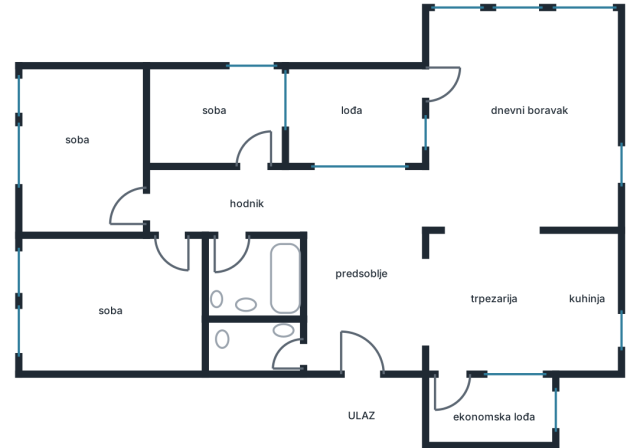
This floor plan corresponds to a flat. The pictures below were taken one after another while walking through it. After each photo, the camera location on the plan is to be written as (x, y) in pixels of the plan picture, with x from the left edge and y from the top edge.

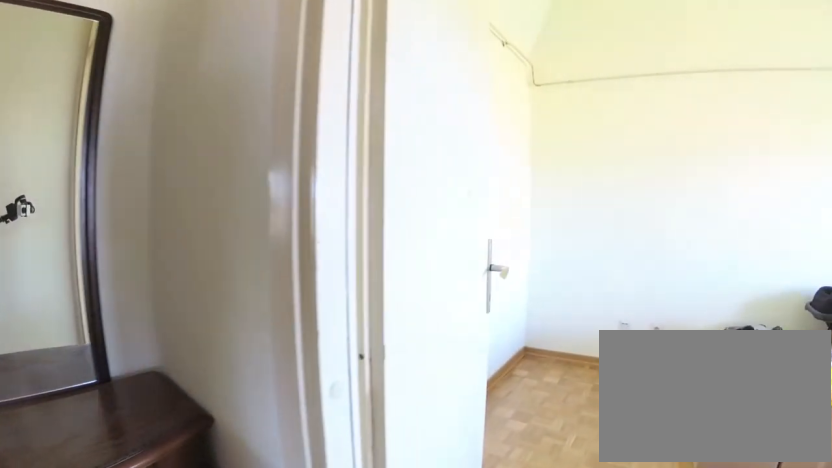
(162, 196)
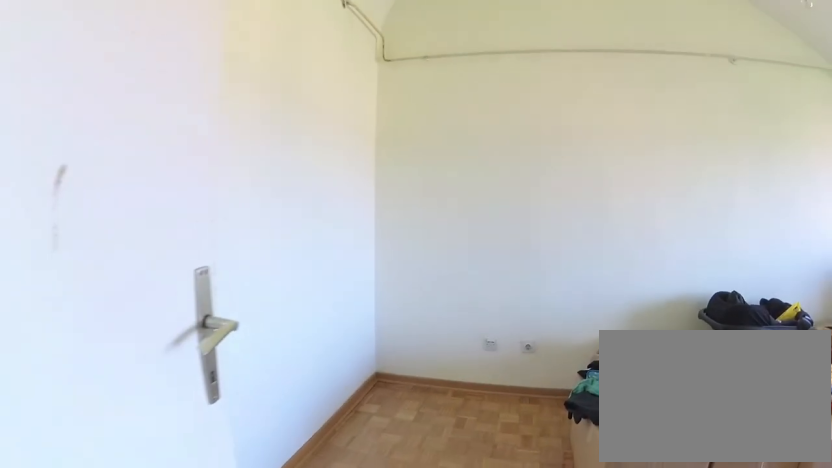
(171, 227)
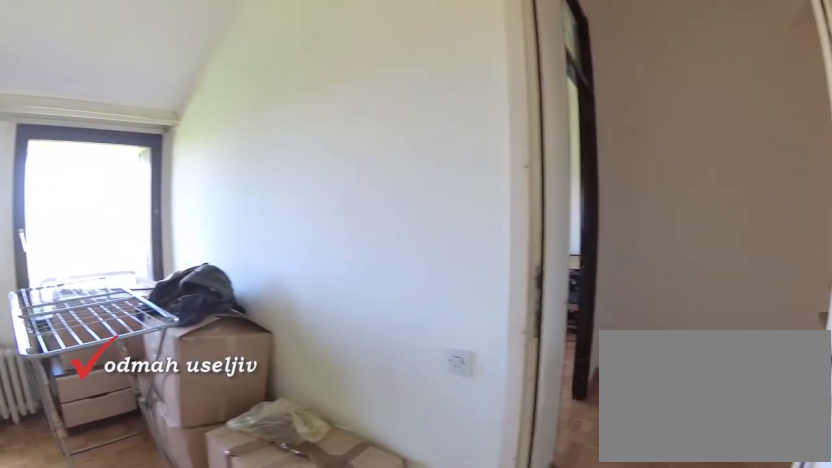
(173, 317)
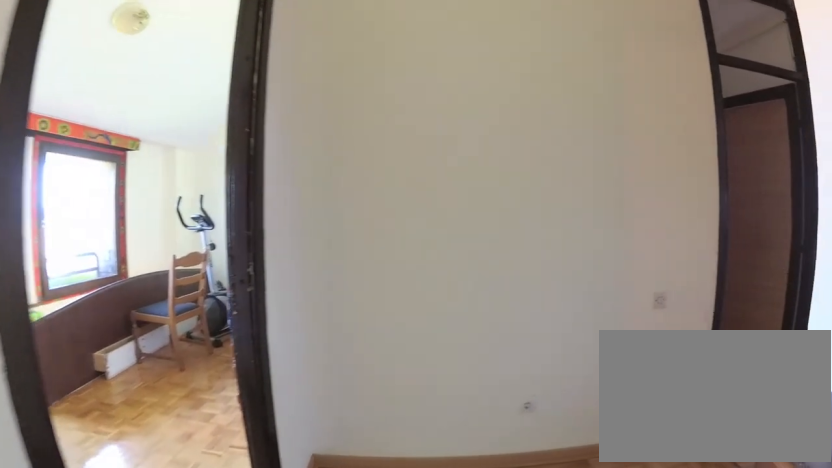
(166, 265)
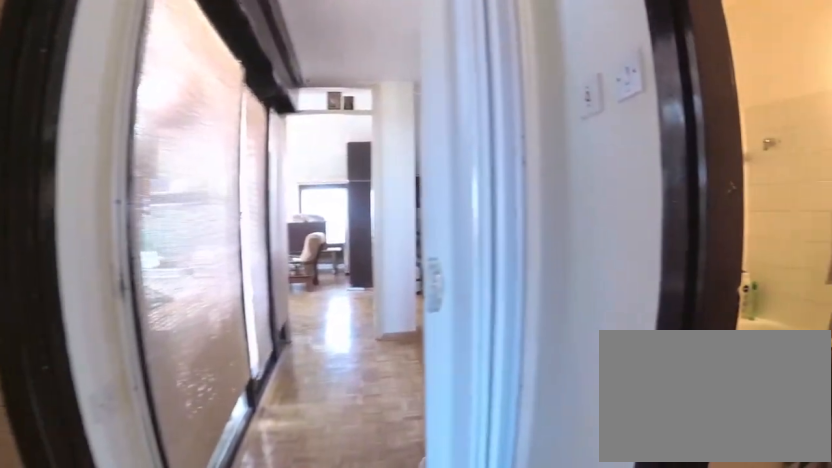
(184, 205)
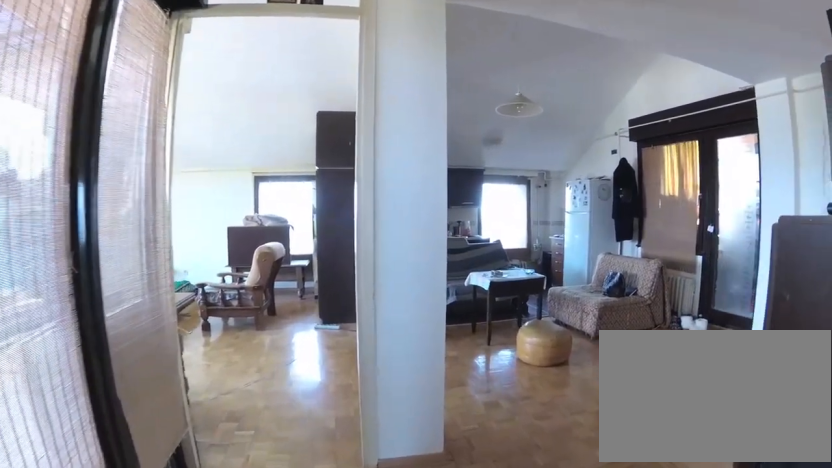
(306, 203)
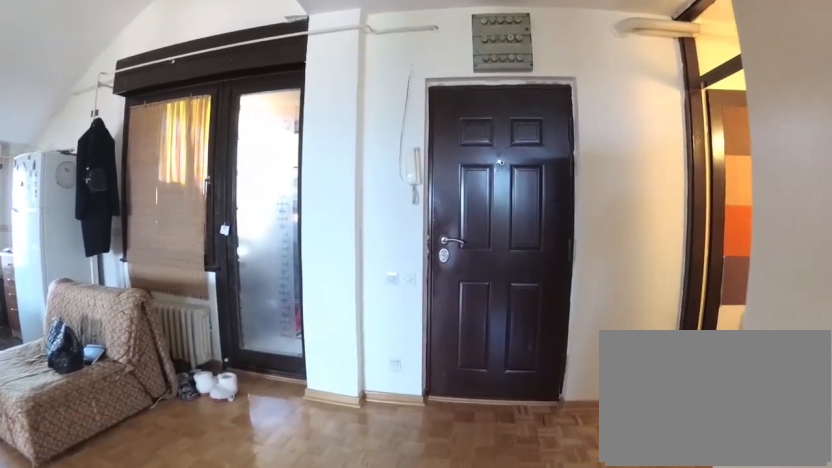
(353, 269)
